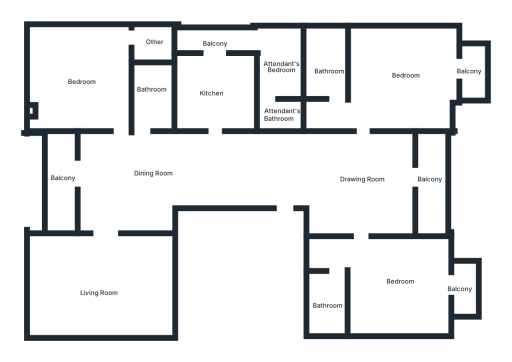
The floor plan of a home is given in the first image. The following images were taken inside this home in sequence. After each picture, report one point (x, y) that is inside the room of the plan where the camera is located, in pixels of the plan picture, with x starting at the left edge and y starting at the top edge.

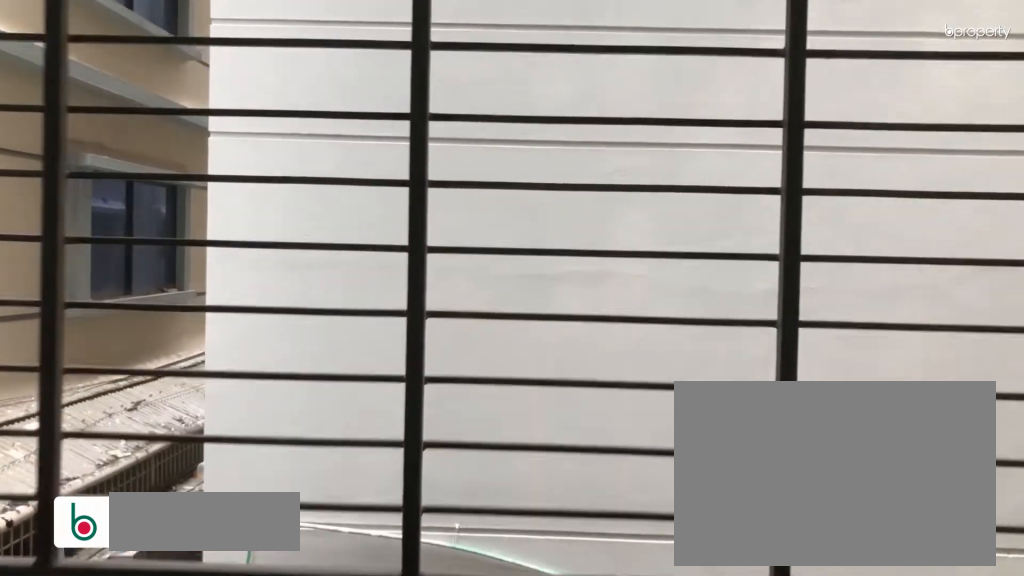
(474, 71)
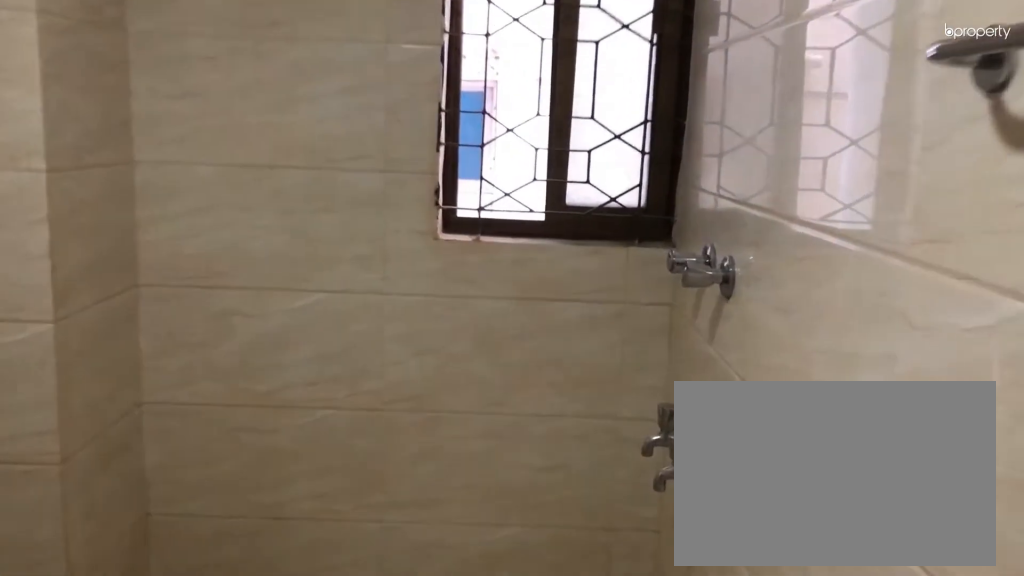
(328, 71)
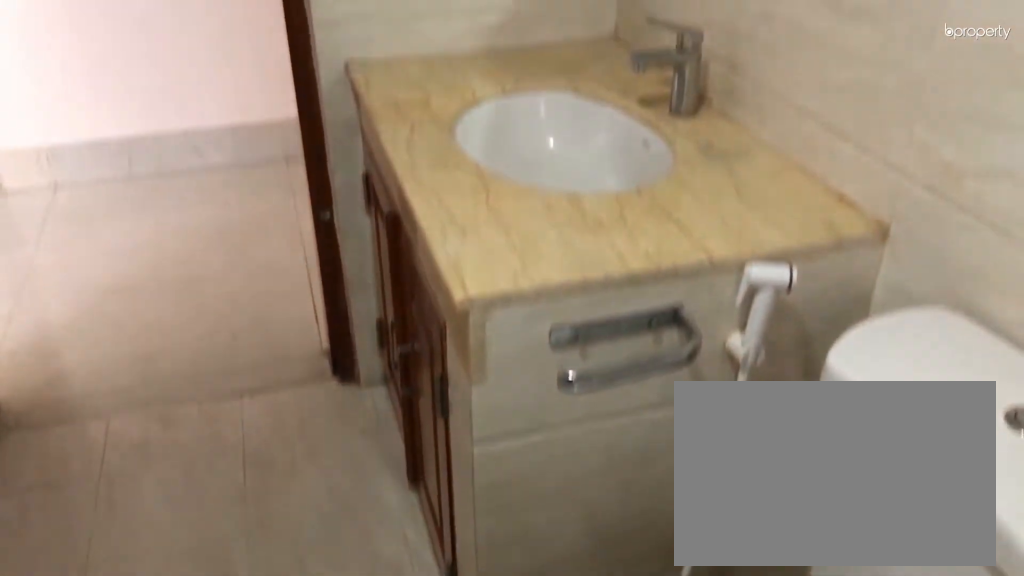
(328, 71)
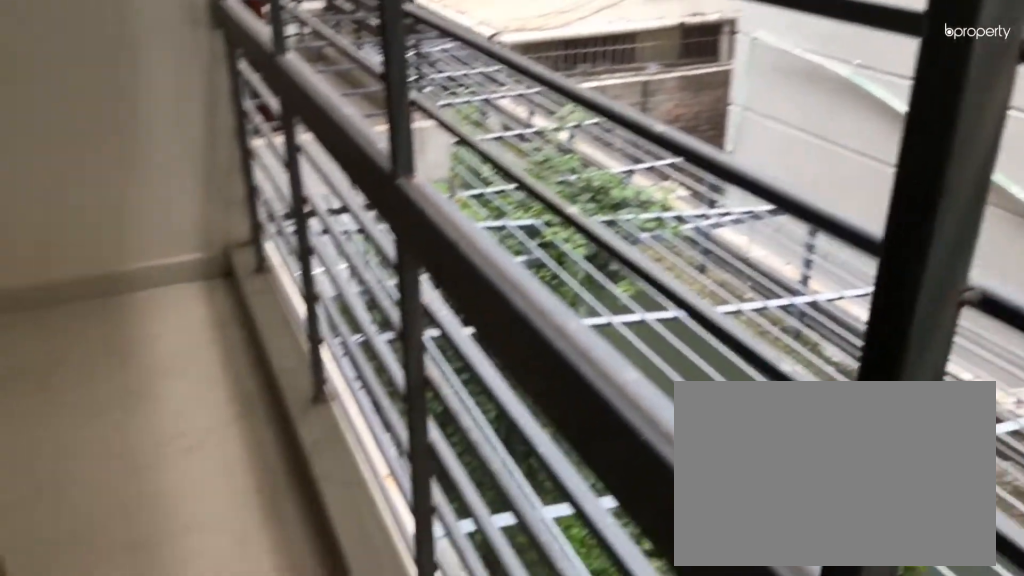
(435, 175)
